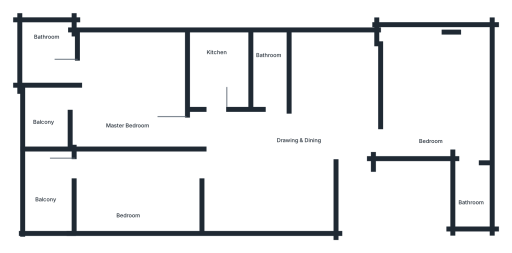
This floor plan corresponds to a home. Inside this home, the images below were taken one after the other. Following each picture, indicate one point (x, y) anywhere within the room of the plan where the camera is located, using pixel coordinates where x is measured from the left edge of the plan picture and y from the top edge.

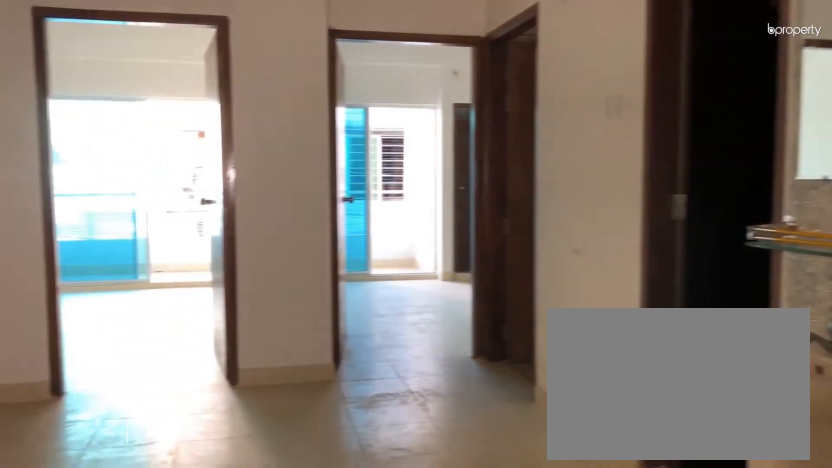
(299, 146)
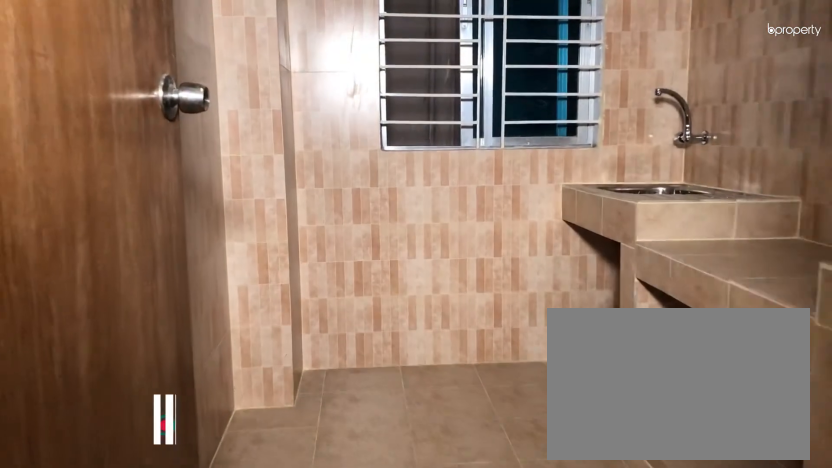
(219, 70)
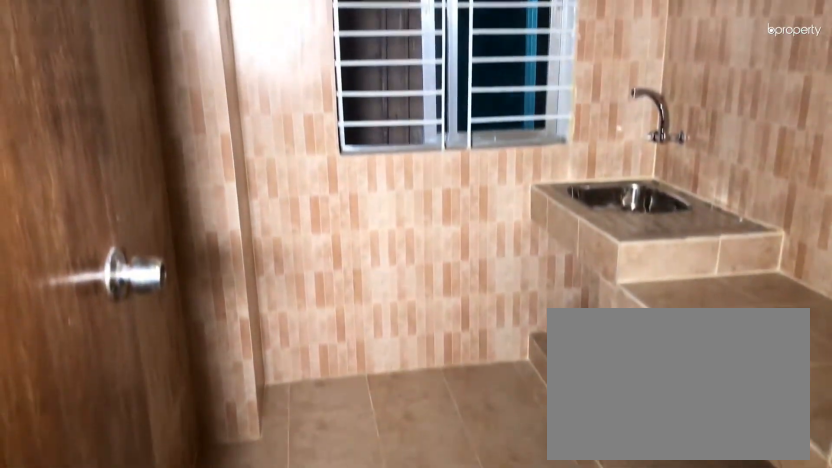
(219, 70)
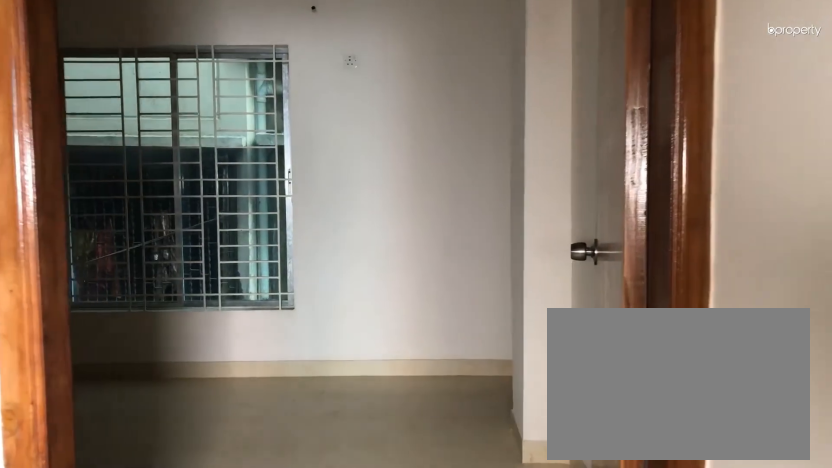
(391, 140)
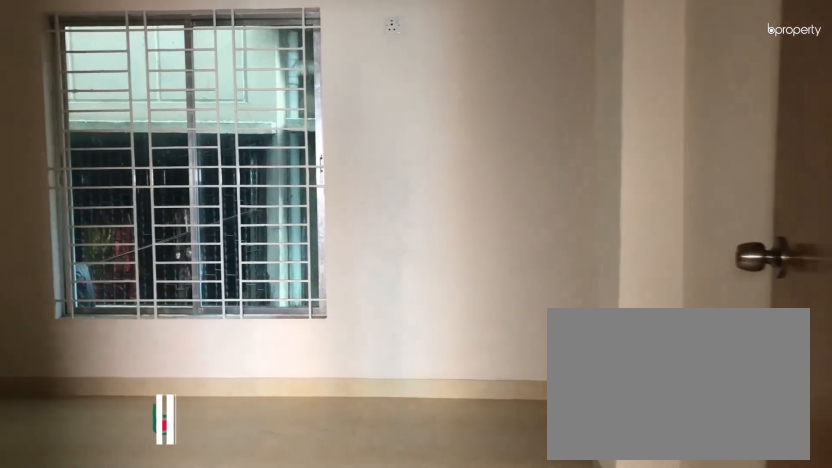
(427, 94)
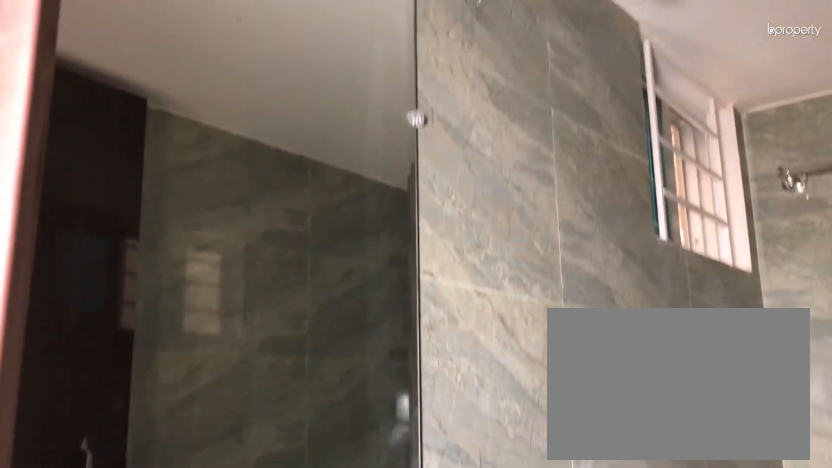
(475, 193)
